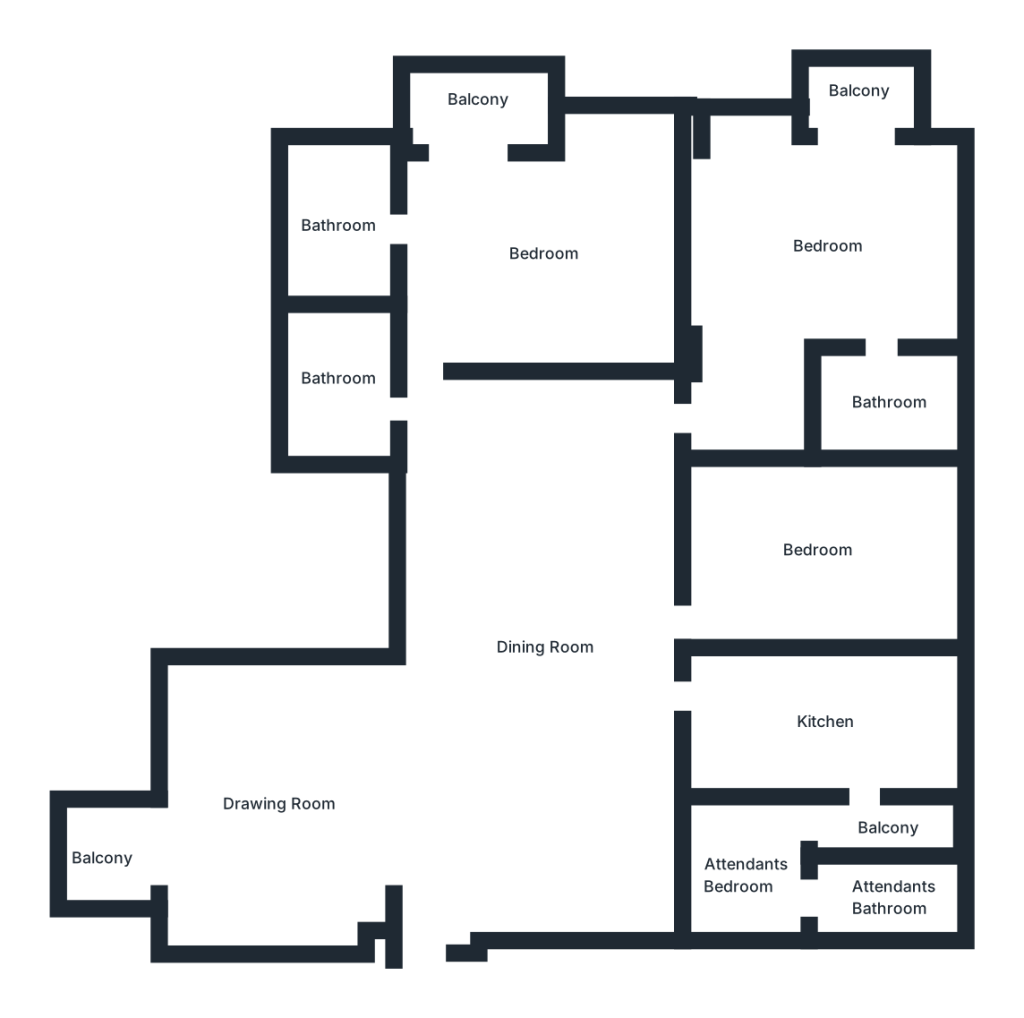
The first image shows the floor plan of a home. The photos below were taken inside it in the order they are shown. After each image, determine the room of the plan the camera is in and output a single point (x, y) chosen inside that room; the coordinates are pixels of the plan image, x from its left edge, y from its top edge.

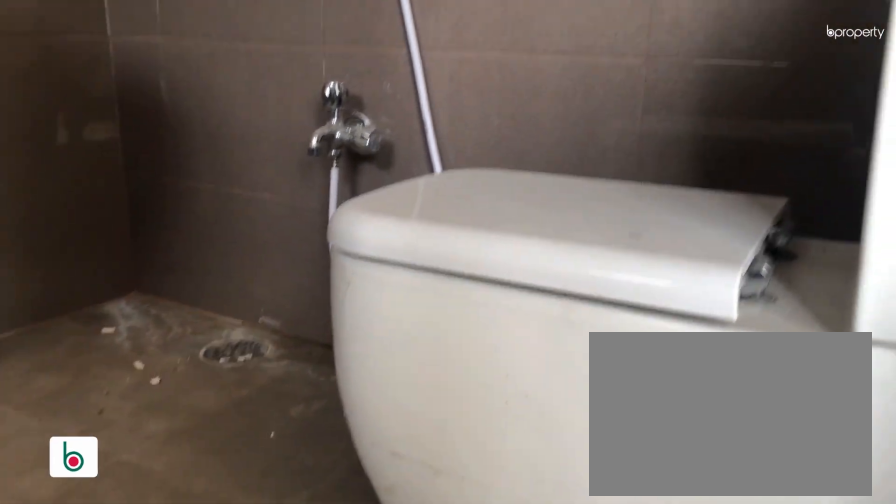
(889, 405)
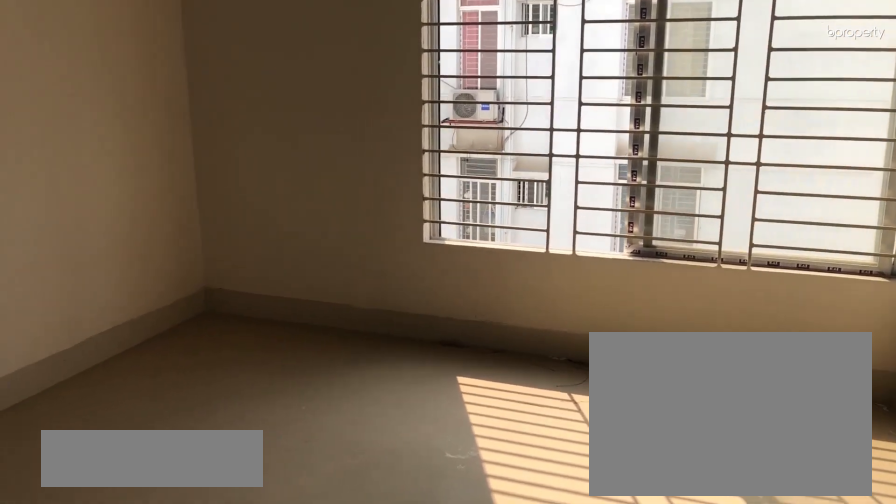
(820, 552)
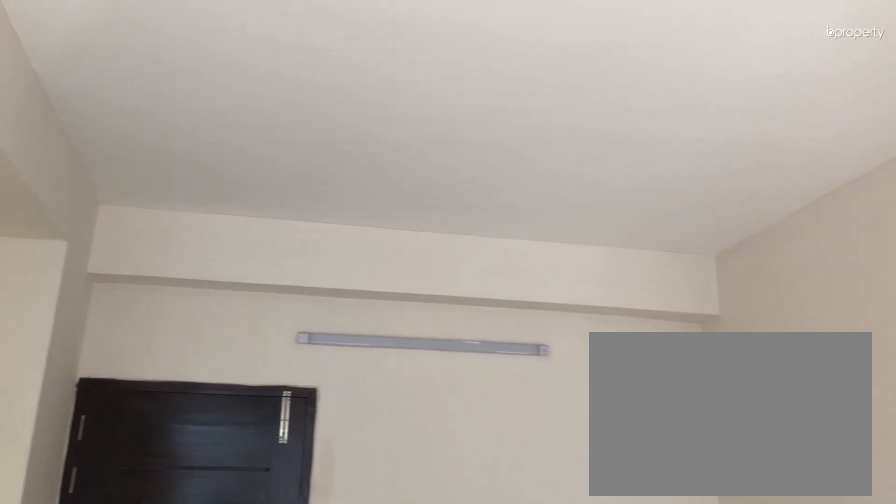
(820, 552)
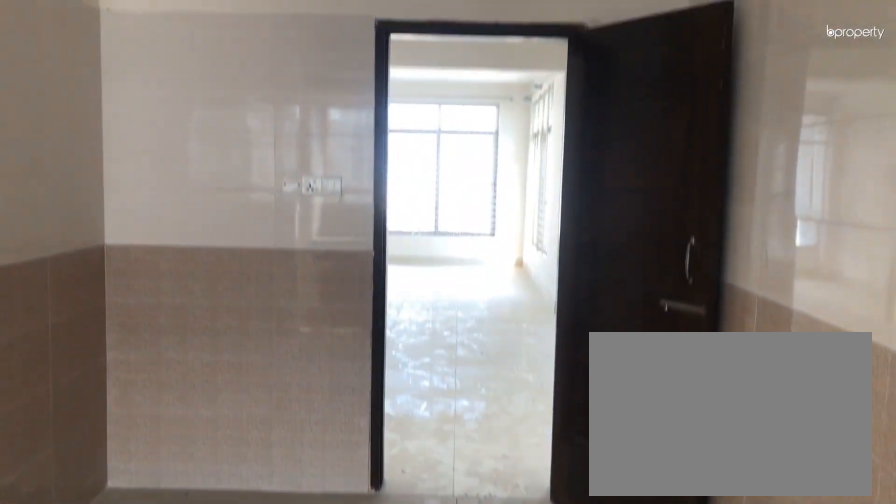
(823, 723)
